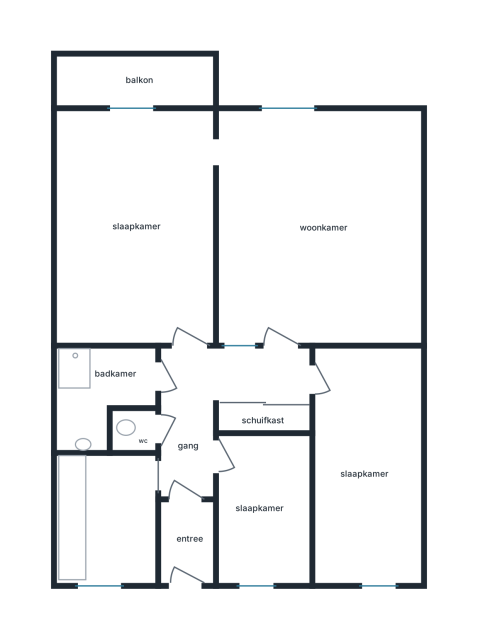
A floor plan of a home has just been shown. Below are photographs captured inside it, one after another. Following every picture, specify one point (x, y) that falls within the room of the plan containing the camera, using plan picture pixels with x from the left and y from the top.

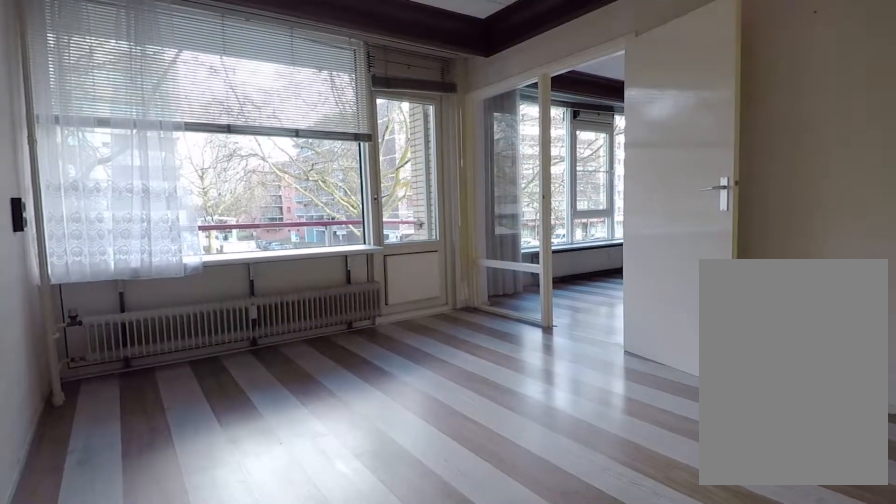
(135, 228)
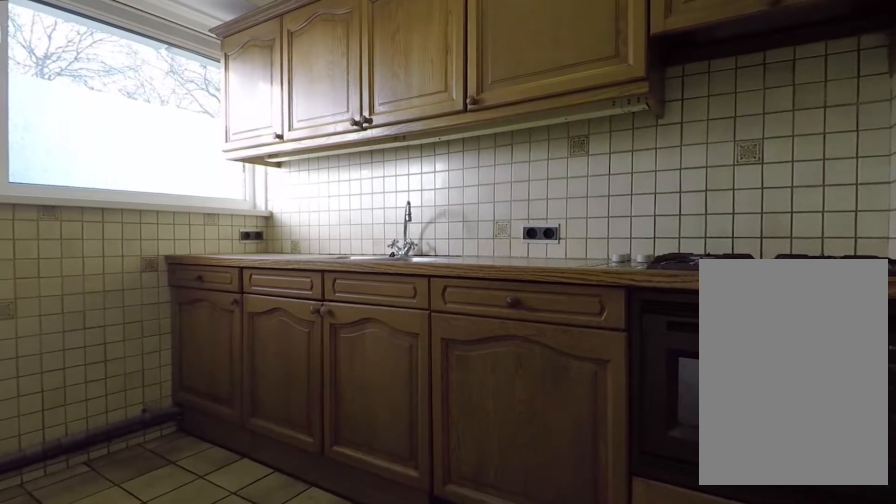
(106, 519)
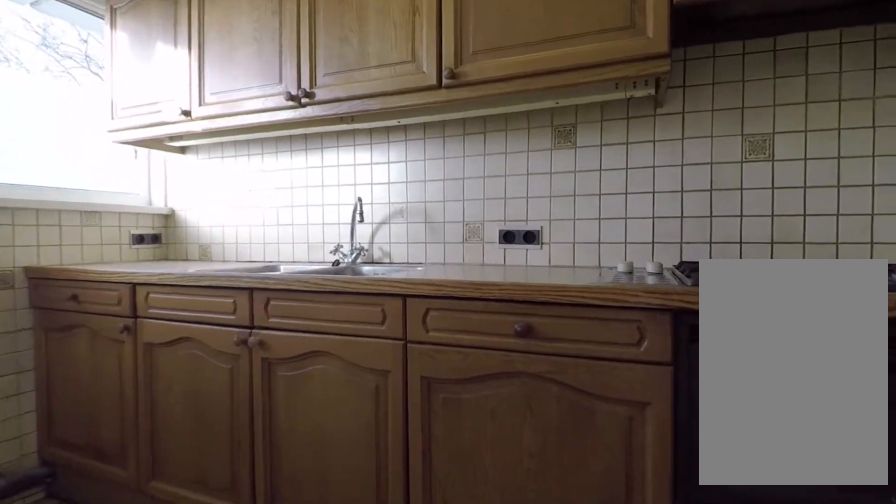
(106, 519)
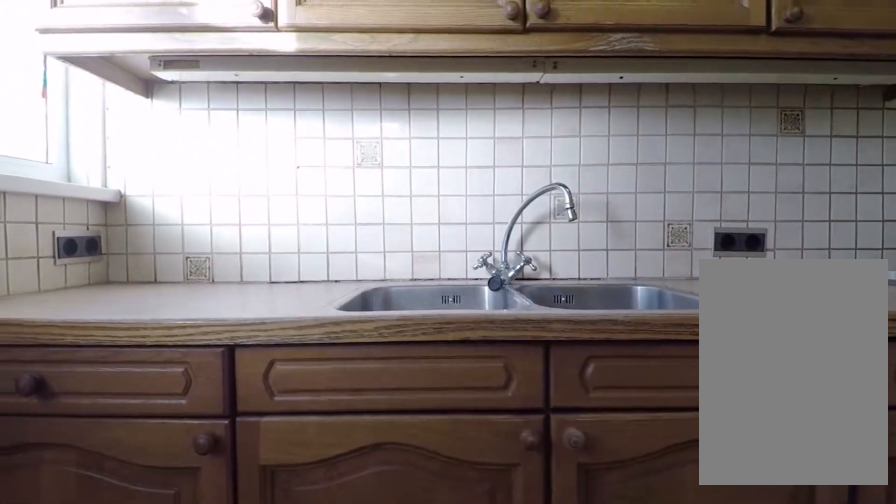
(106, 519)
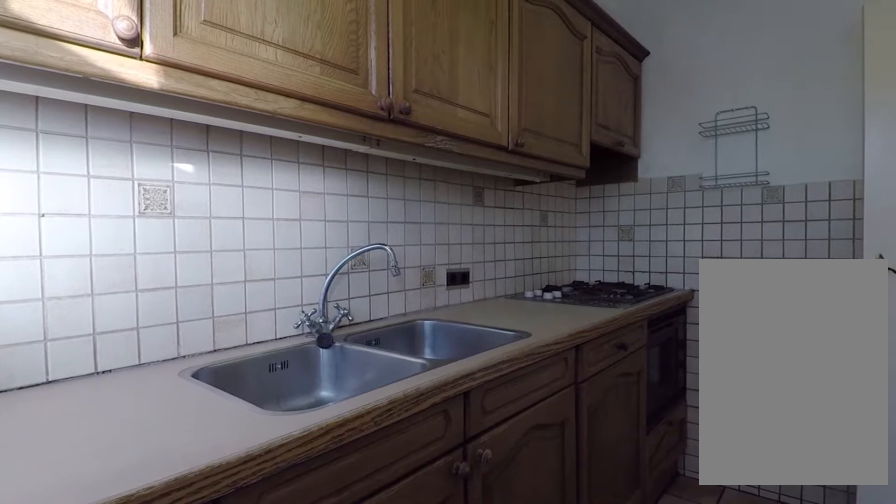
(106, 519)
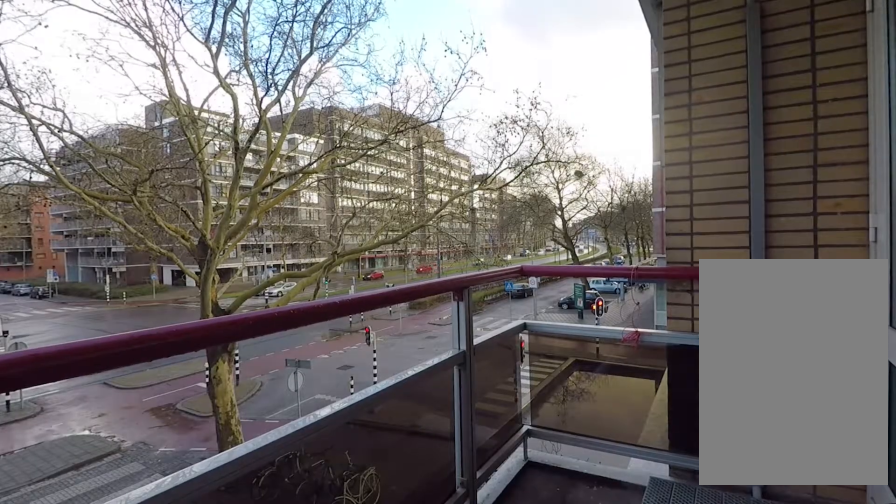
(134, 79)
